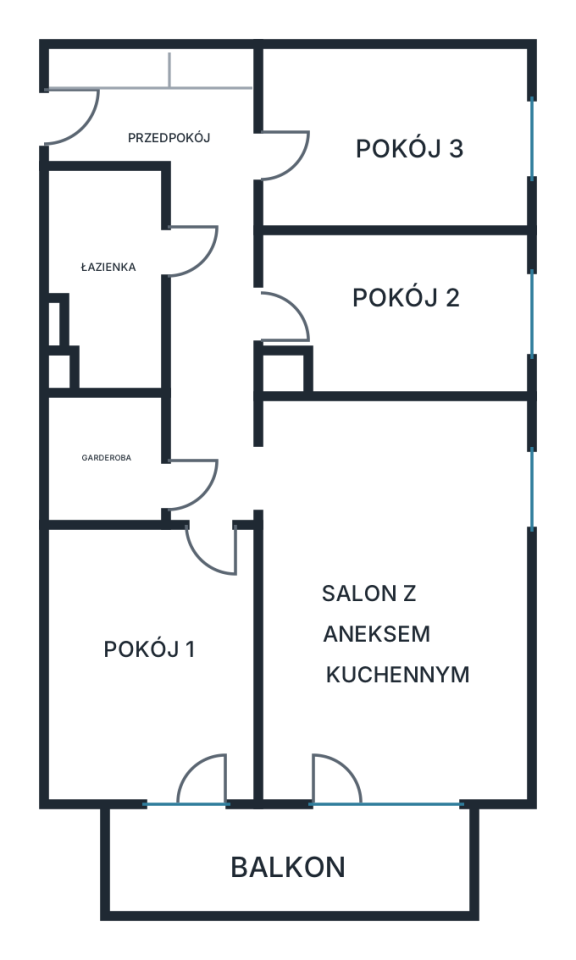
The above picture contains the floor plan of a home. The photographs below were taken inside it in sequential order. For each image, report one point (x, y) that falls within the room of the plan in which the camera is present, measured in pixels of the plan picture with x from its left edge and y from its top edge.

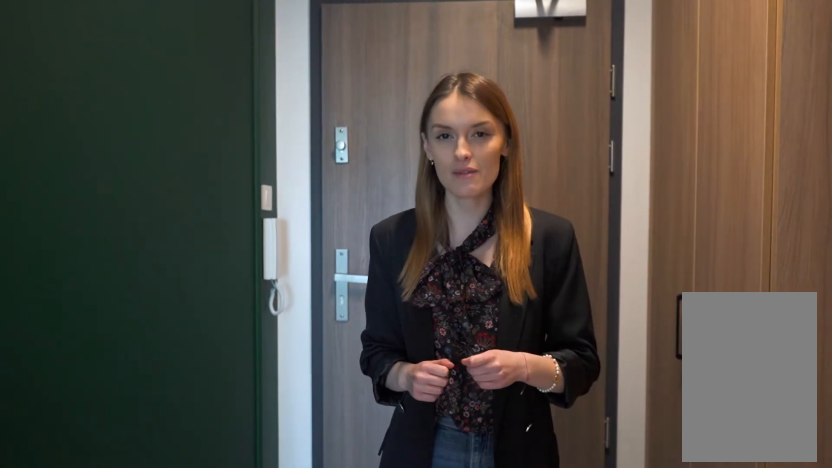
(190, 236)
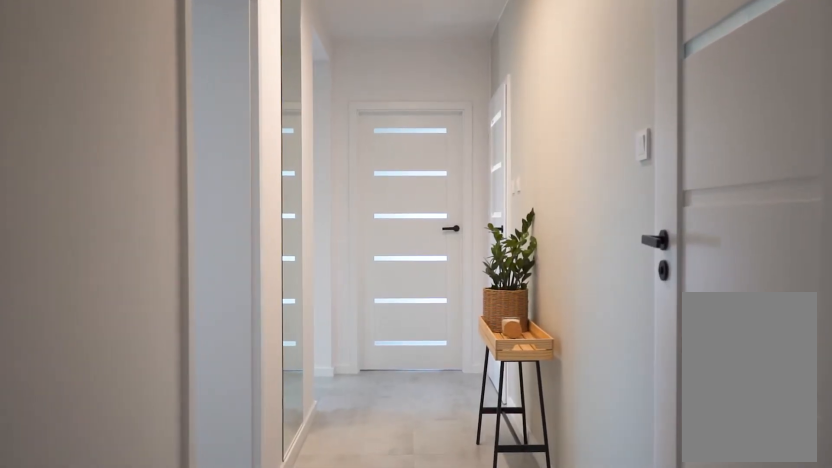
(190, 234)
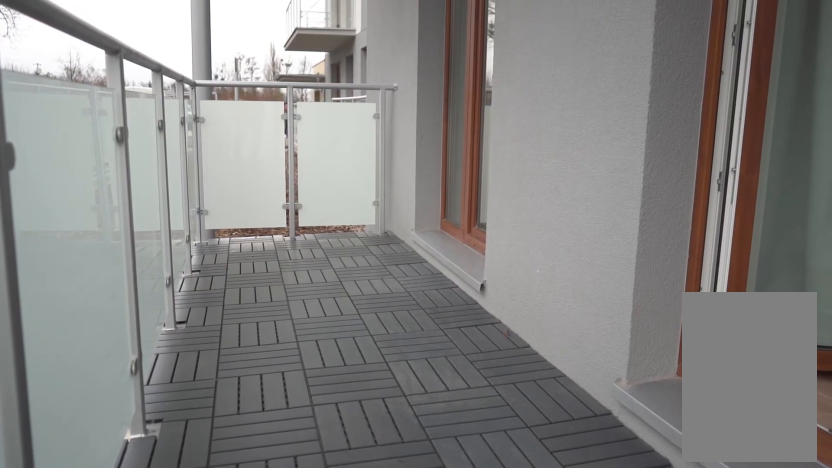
(290, 859)
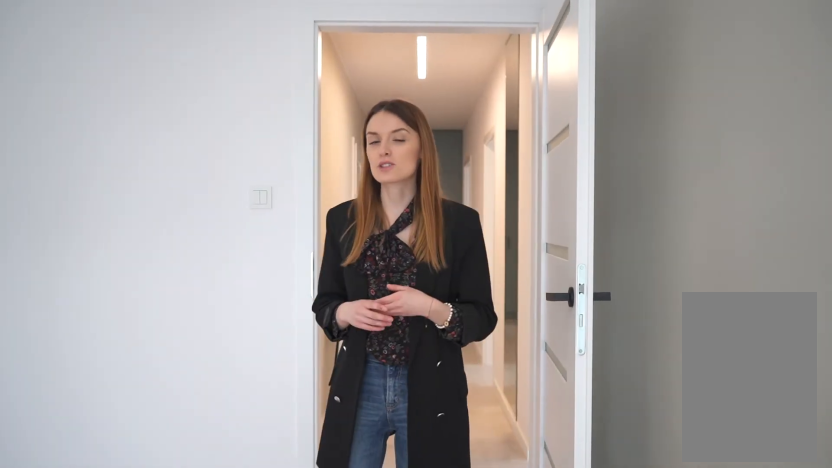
(146, 664)
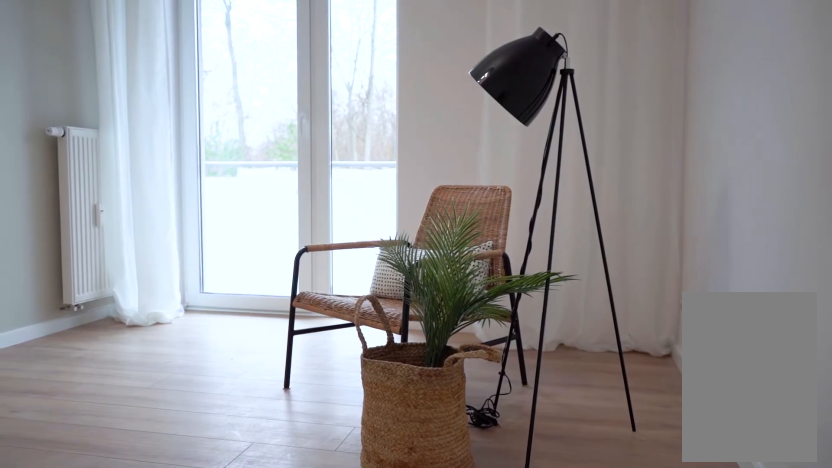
(148, 664)
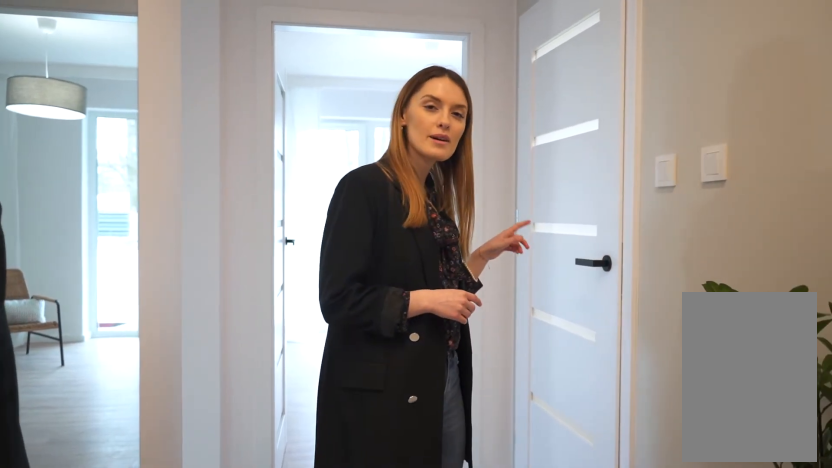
(190, 234)
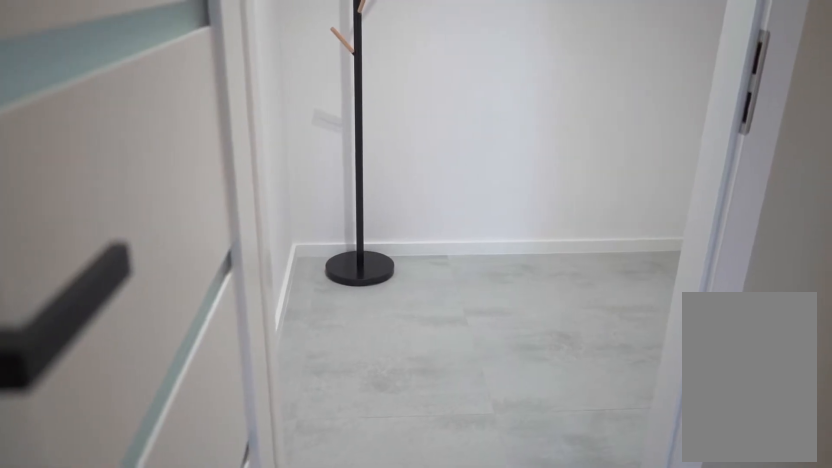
(108, 458)
